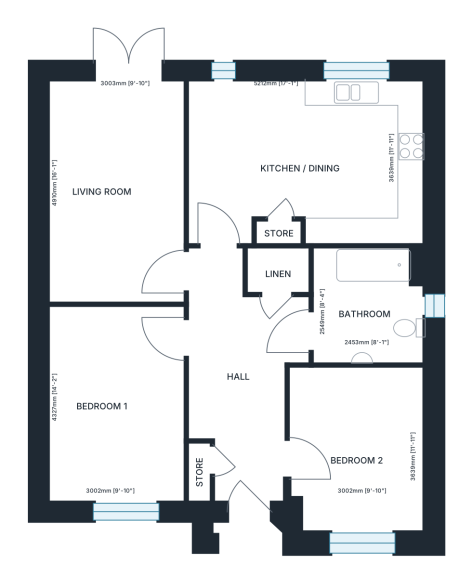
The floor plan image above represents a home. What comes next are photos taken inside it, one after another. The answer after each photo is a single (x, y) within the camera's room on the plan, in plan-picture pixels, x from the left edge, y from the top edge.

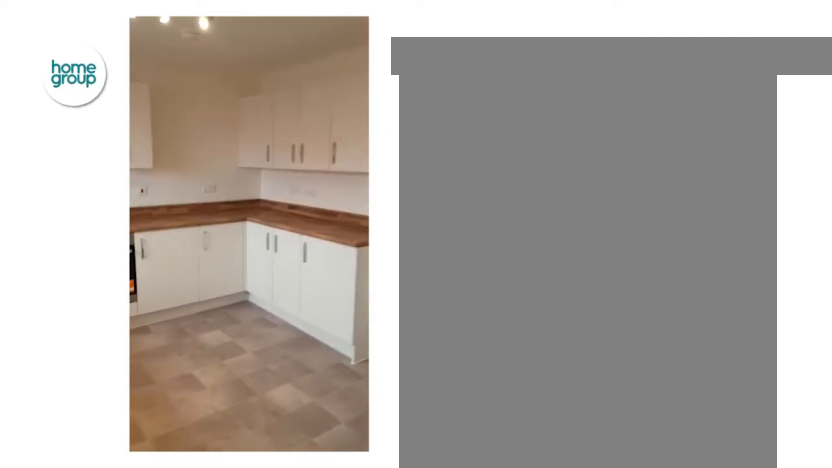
(306, 161)
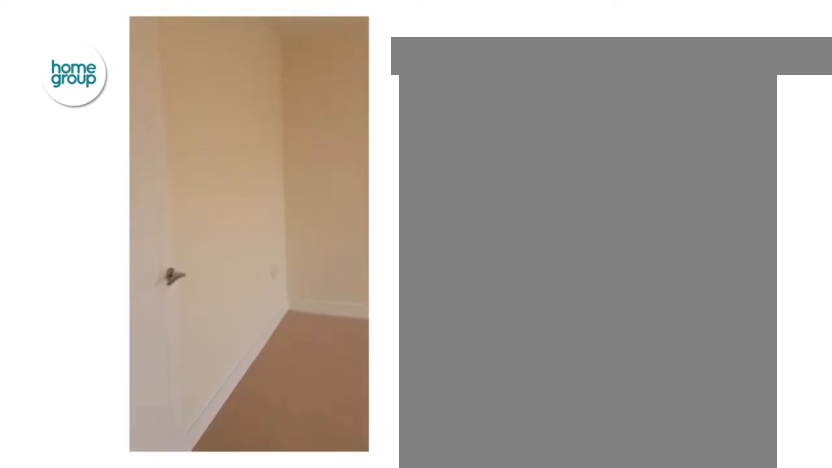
(116, 190)
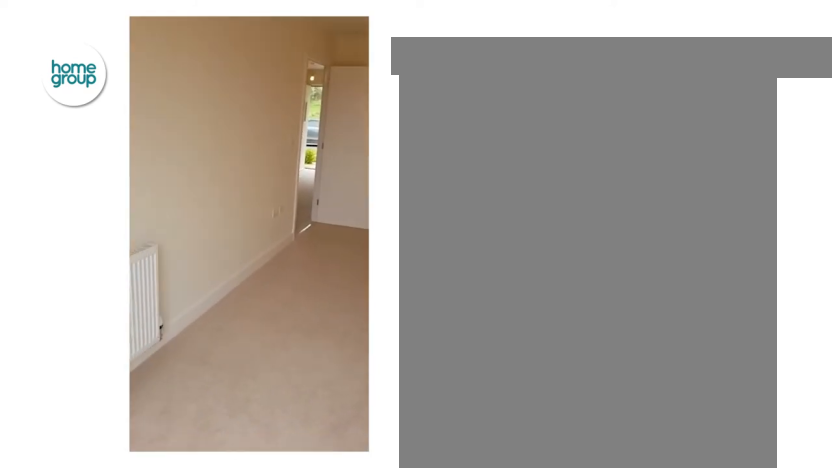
(116, 190)
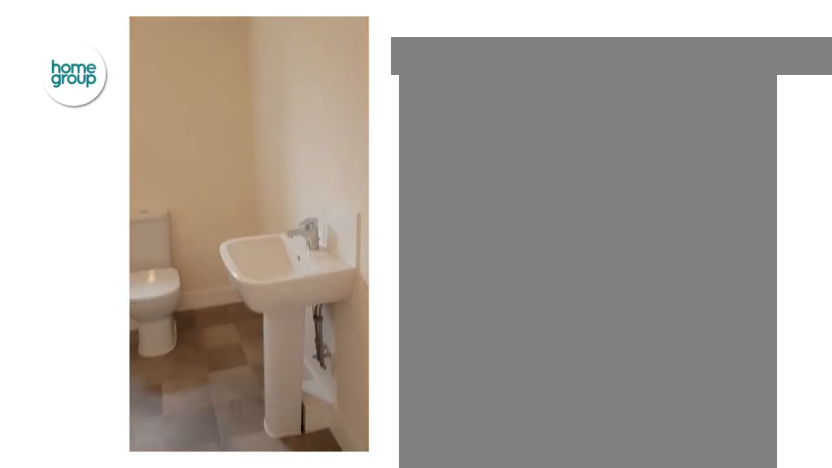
(367, 306)
